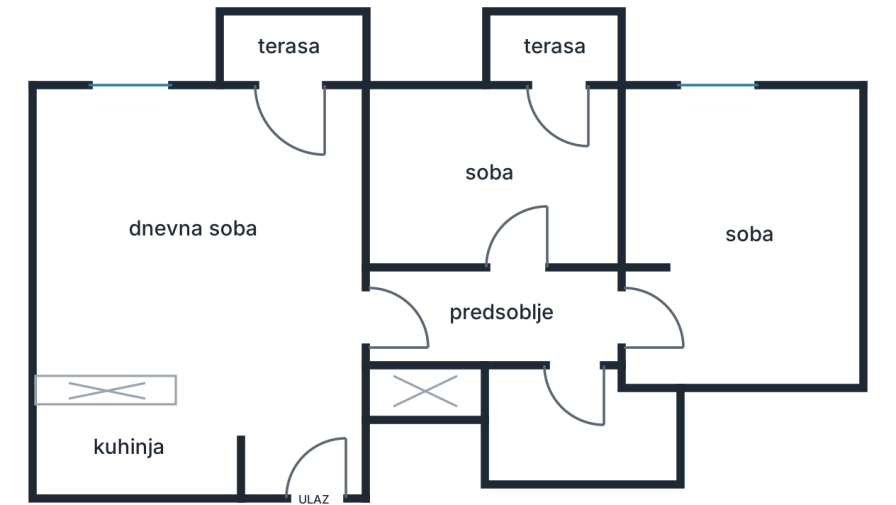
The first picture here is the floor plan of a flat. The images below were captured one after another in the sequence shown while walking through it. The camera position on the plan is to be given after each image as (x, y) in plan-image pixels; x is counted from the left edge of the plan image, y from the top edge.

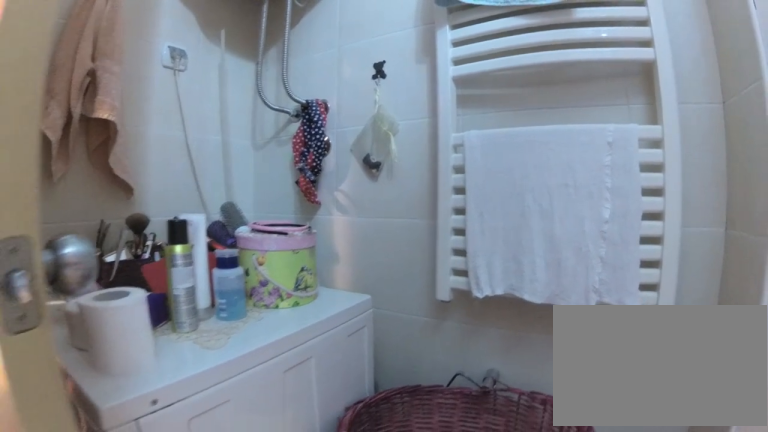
(544, 437)
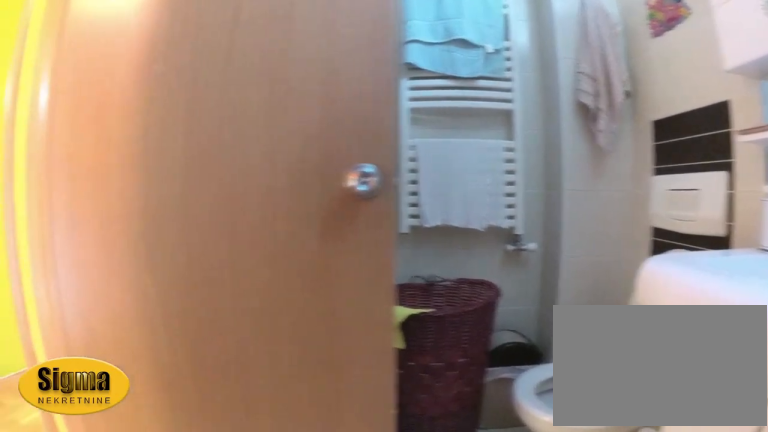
(536, 449)
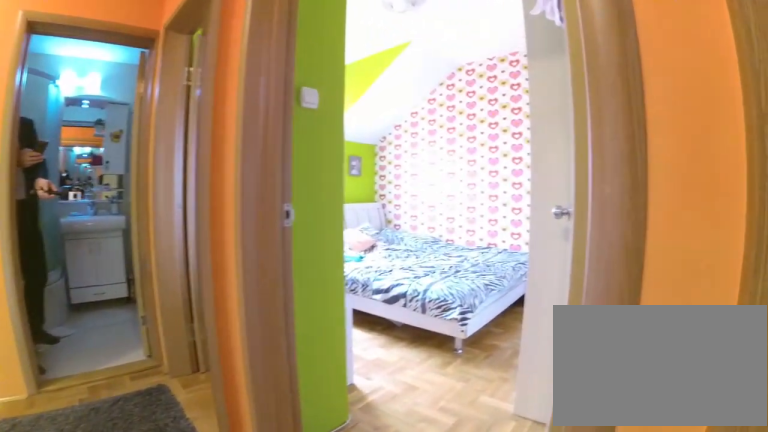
(557, 385)
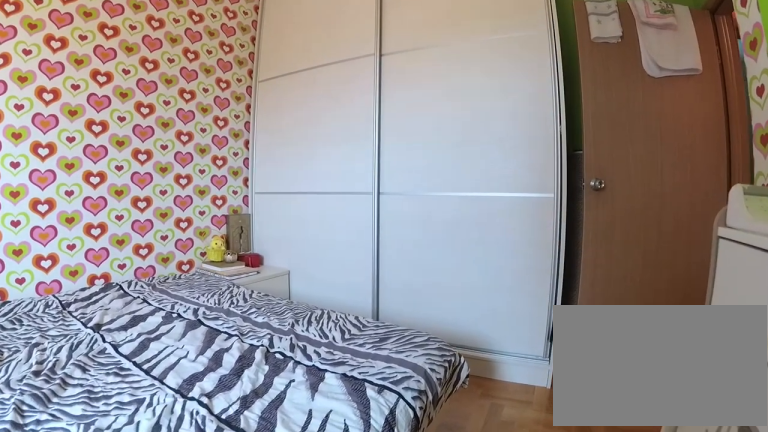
(686, 172)
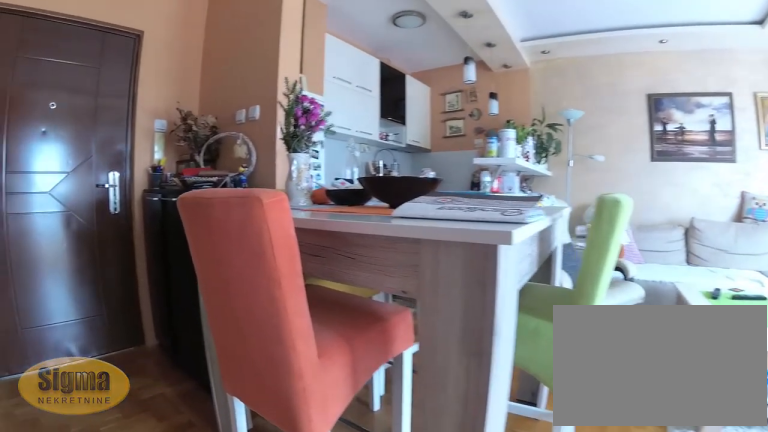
(323, 308)
